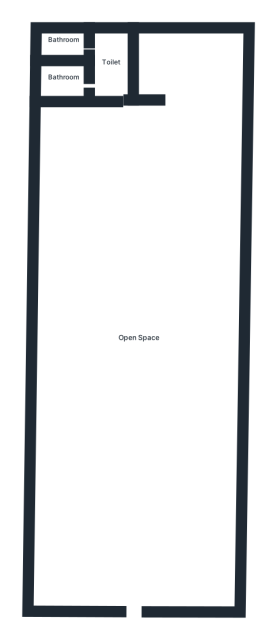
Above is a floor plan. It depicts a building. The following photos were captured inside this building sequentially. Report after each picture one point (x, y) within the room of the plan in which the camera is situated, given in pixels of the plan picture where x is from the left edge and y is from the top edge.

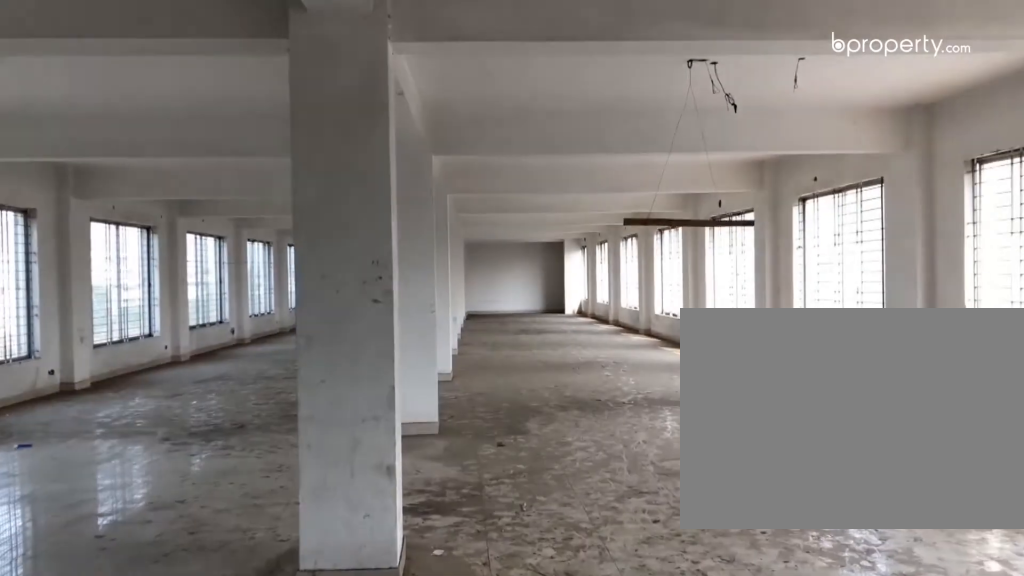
(138, 602)
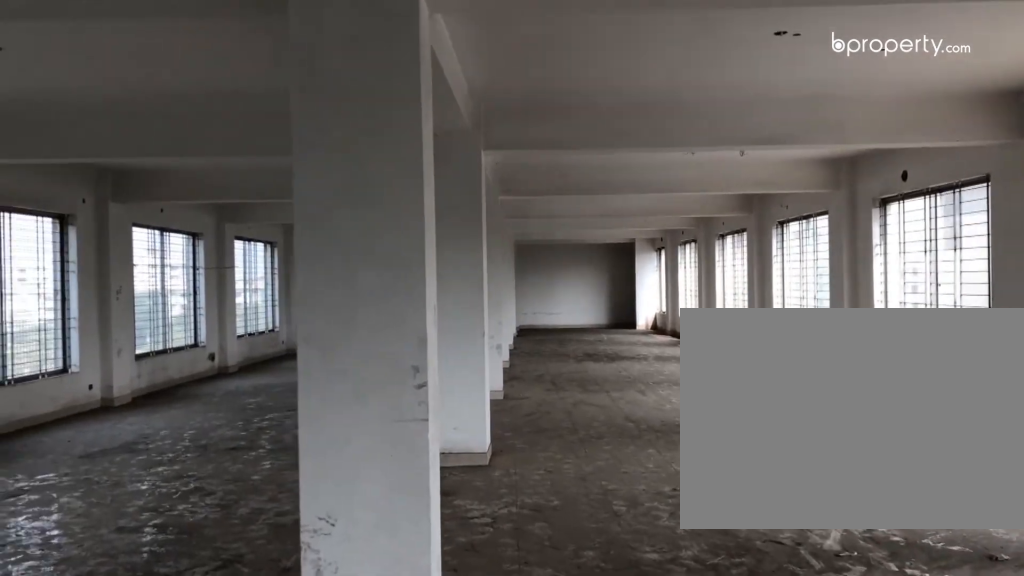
(140, 330)
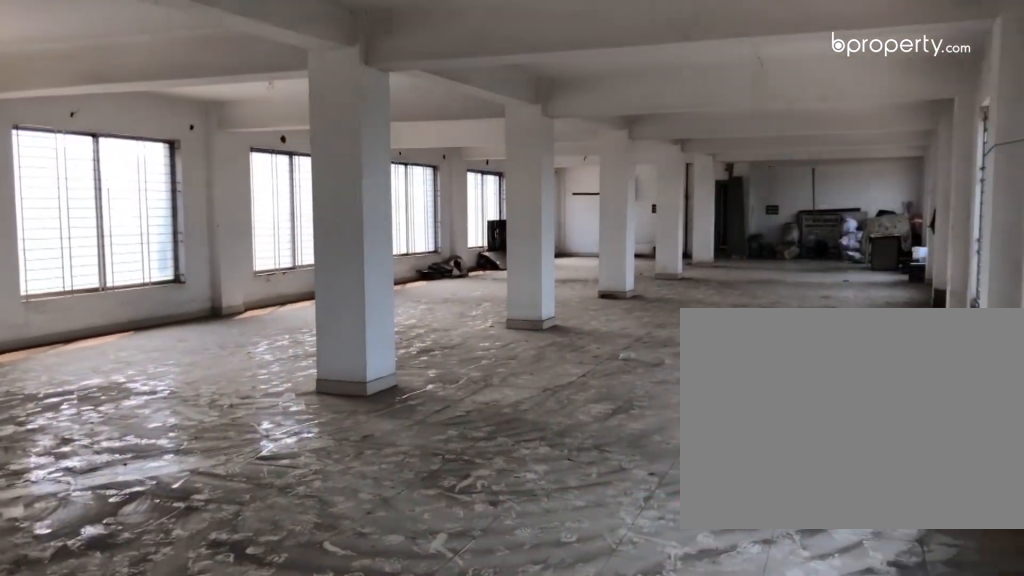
(134, 308)
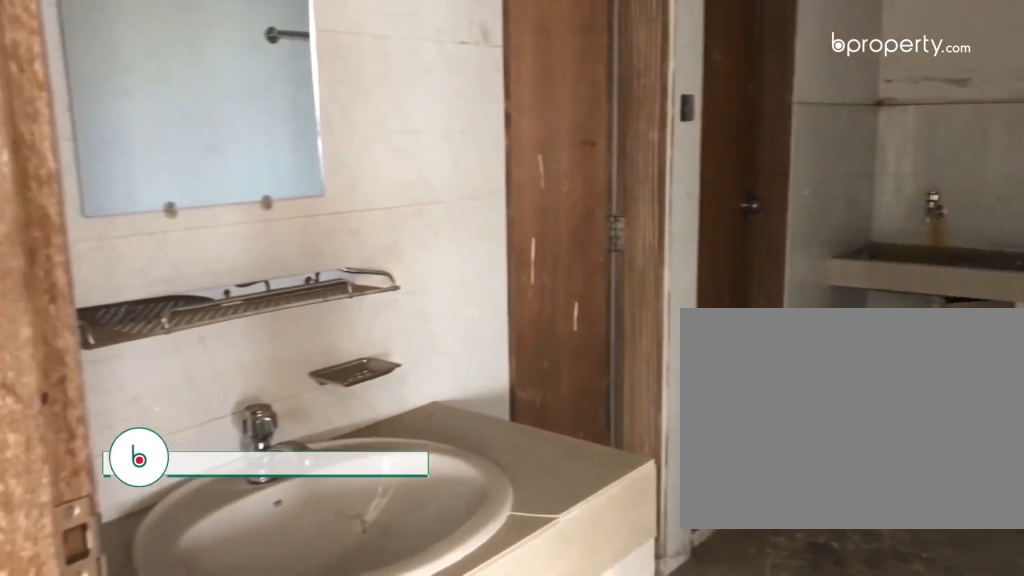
(114, 74)
